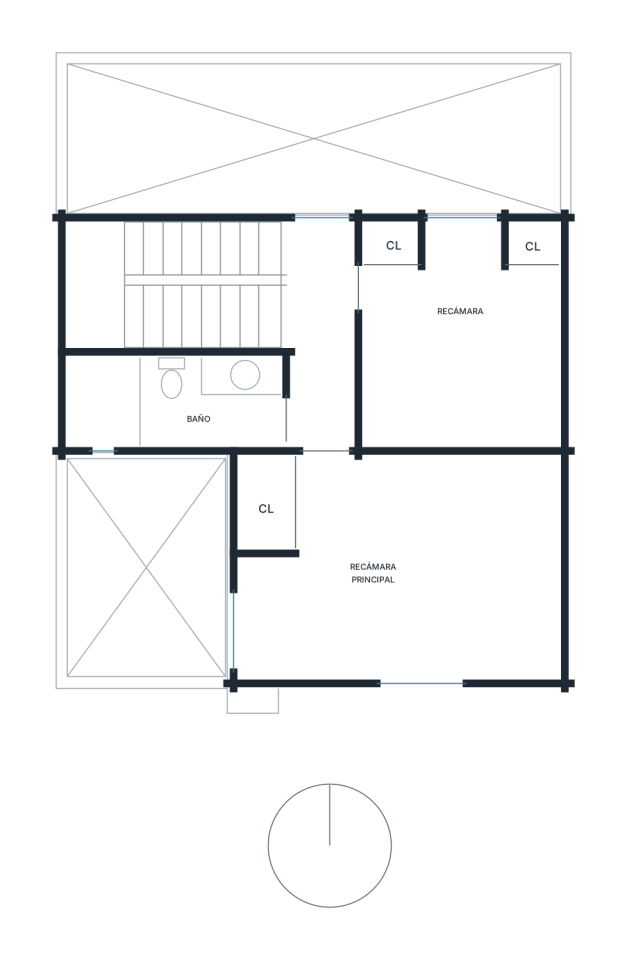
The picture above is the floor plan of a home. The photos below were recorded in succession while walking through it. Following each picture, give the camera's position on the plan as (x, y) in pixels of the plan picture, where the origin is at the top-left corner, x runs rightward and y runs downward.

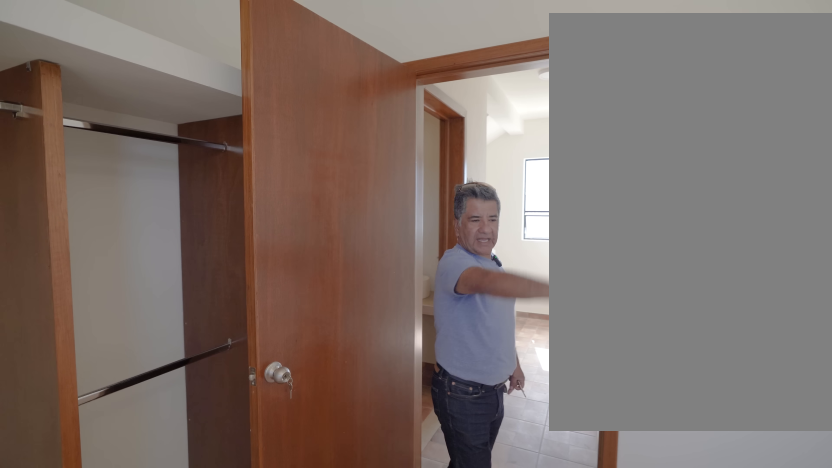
(440, 582)
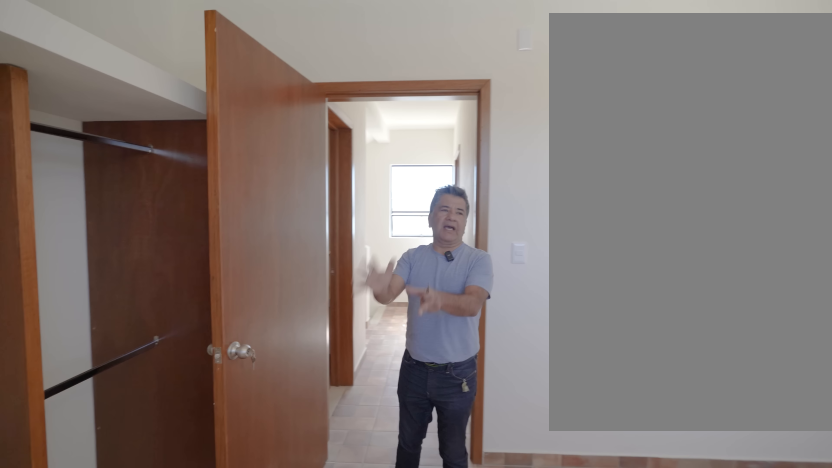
(373, 573)
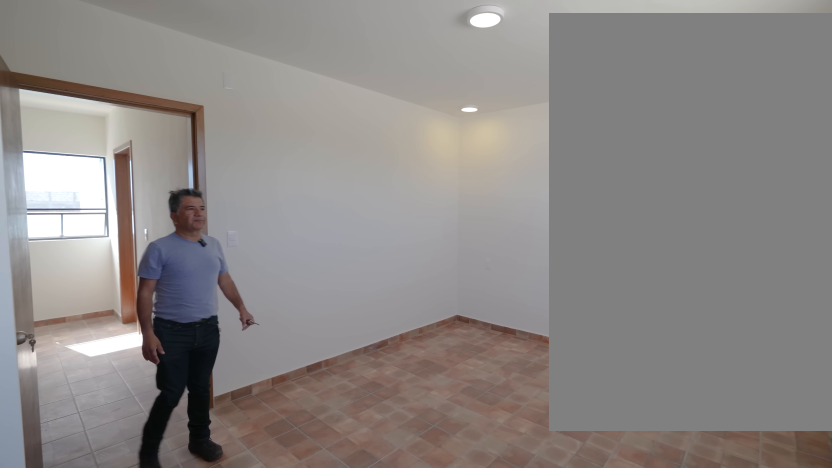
(364, 546)
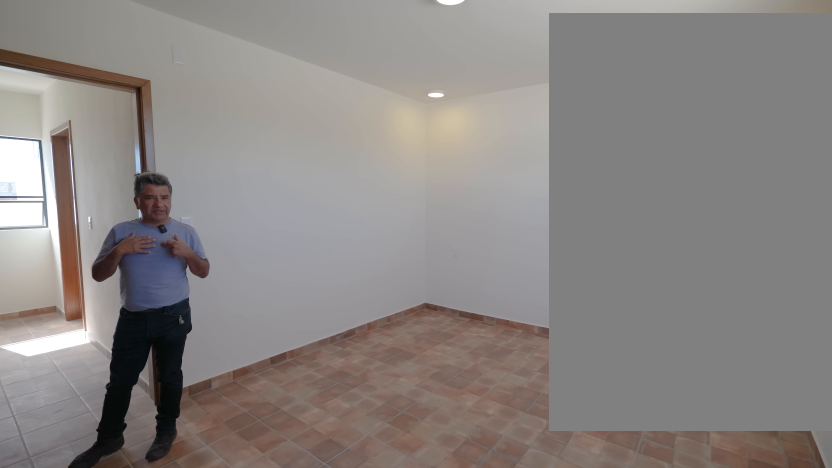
(328, 558)
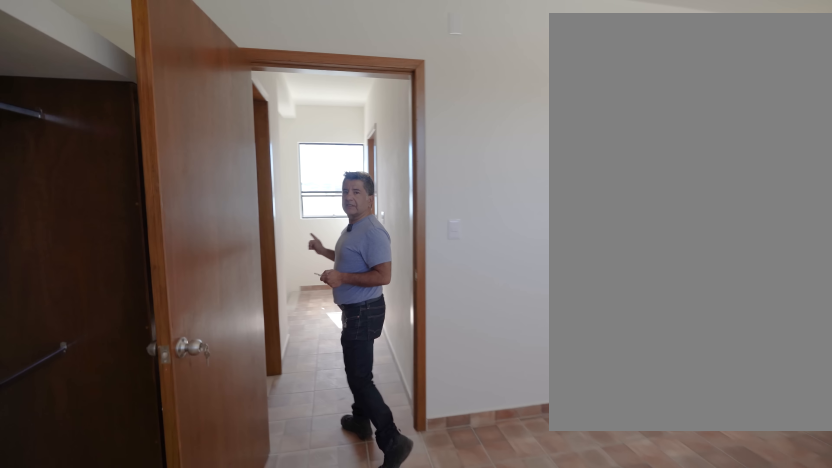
(328, 559)
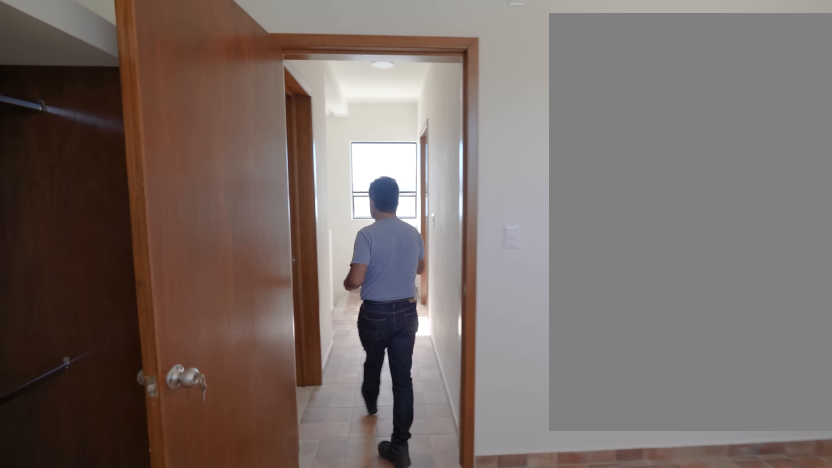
(328, 559)
